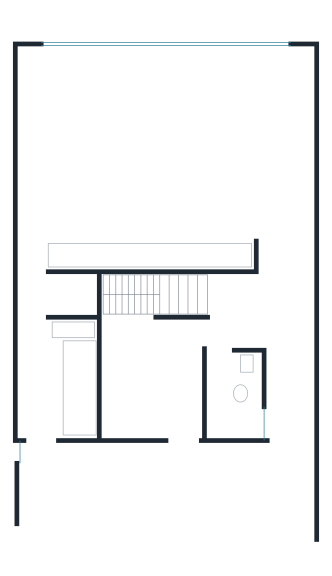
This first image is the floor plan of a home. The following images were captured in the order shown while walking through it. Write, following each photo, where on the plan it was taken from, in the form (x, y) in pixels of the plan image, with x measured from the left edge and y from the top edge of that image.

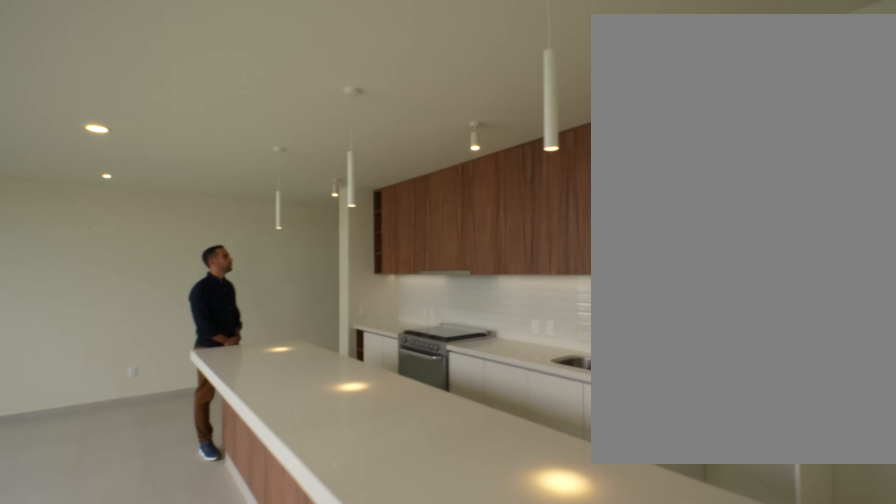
(55, 87)
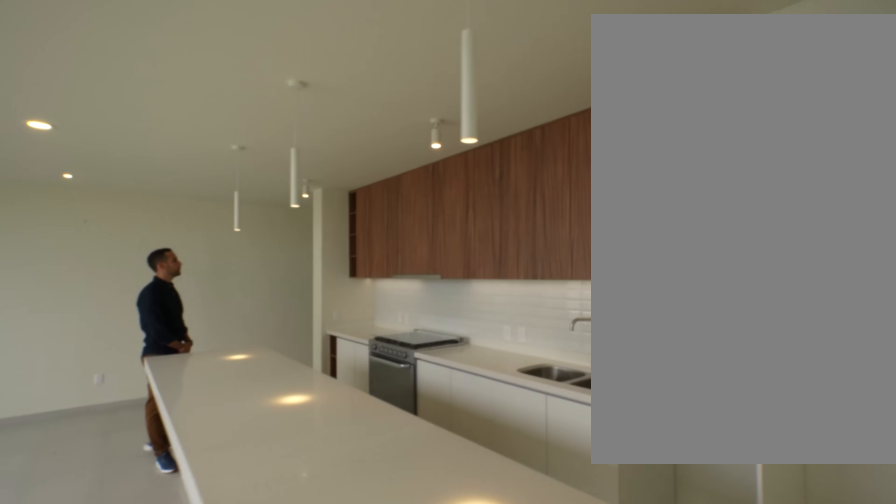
(53, 91)
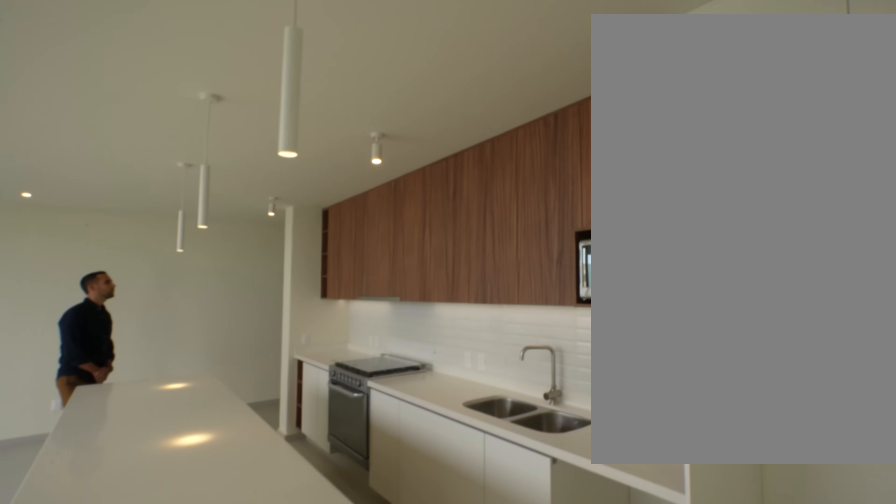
(48, 113)
